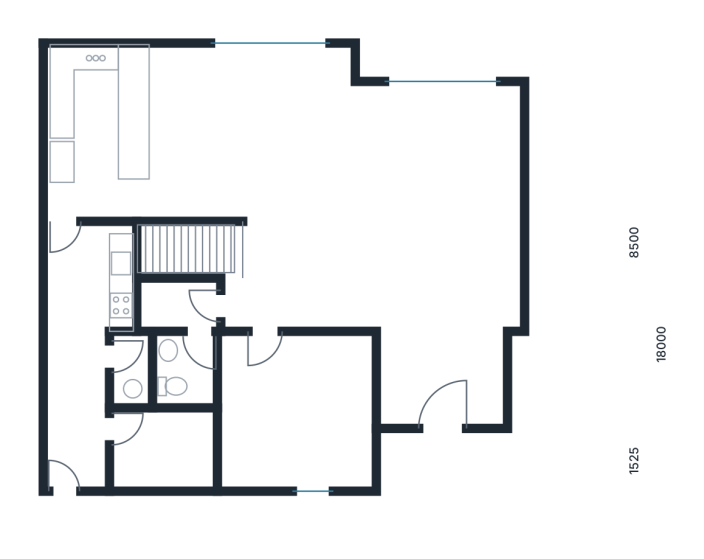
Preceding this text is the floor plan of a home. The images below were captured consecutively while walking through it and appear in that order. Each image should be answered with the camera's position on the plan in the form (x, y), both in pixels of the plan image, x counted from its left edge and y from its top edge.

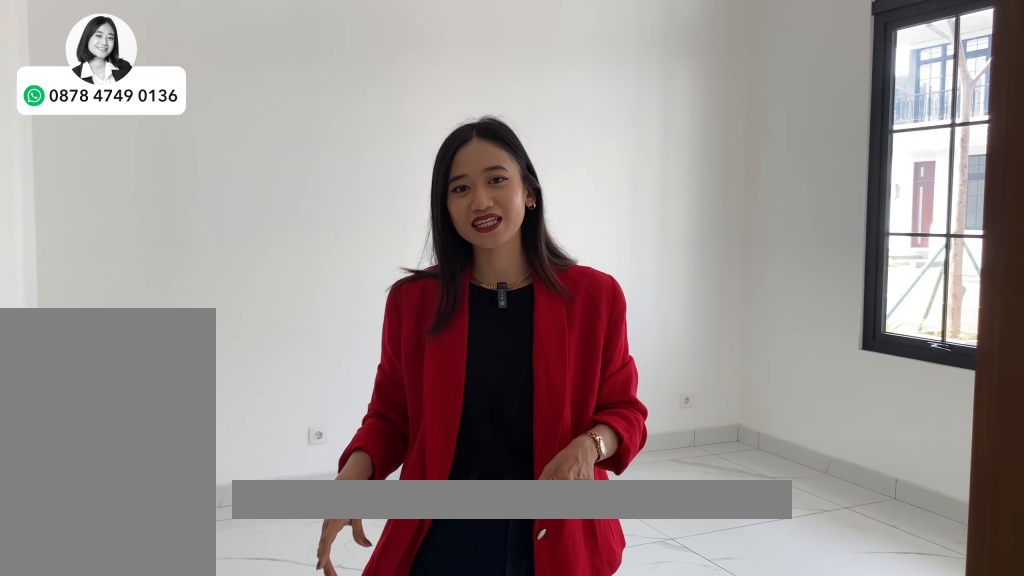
(309, 382)
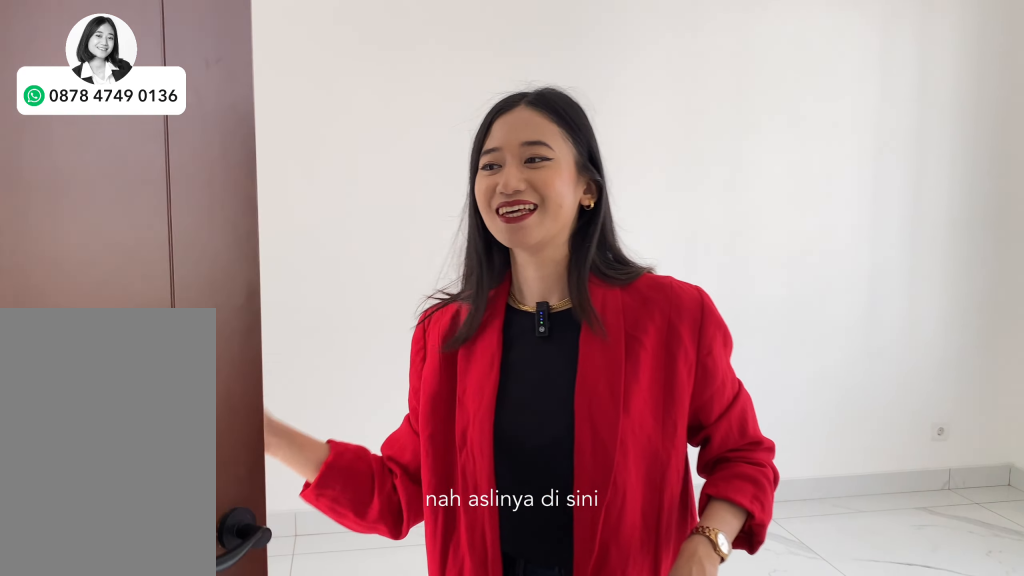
(309, 382)
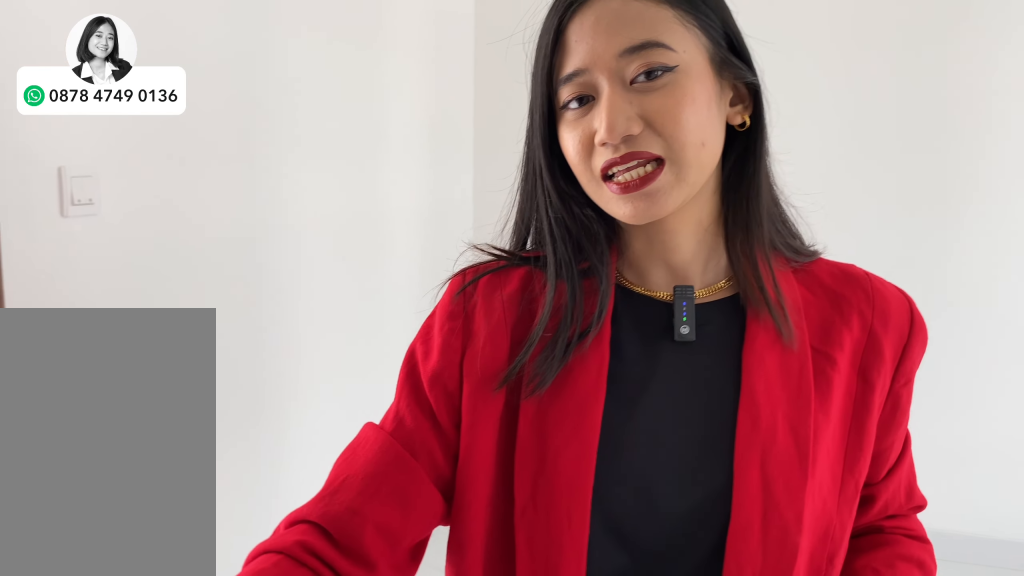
(309, 382)
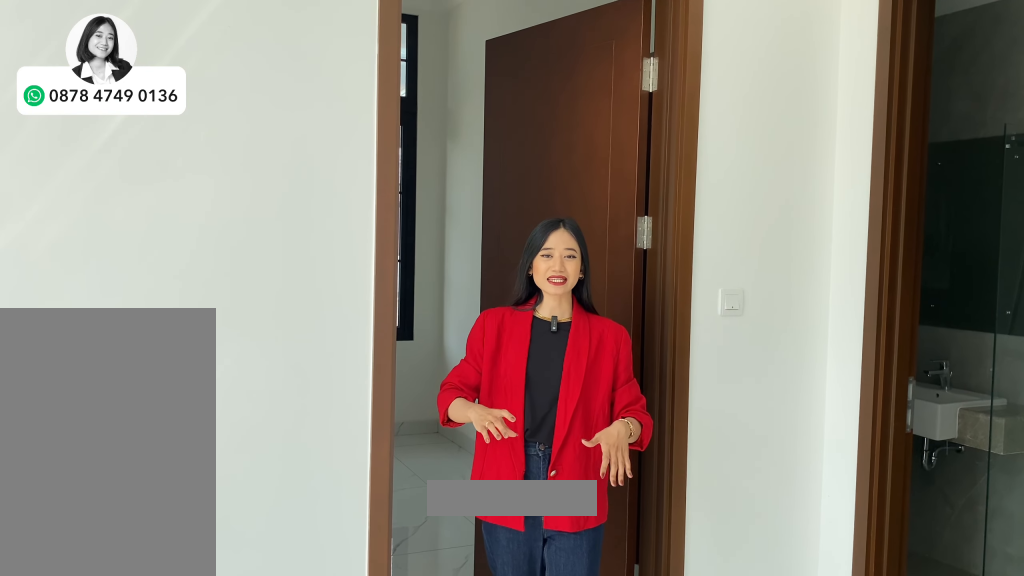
(284, 302)
